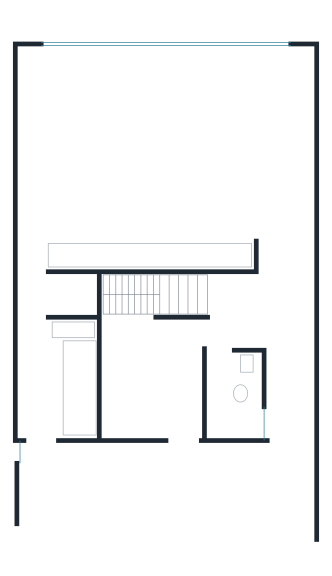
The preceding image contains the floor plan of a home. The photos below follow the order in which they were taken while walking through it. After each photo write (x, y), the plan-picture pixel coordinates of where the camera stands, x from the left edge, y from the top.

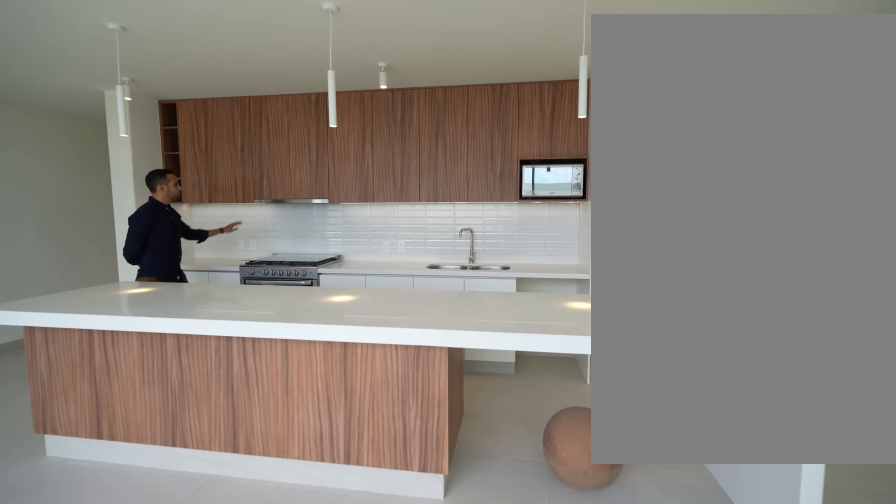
(129, 111)
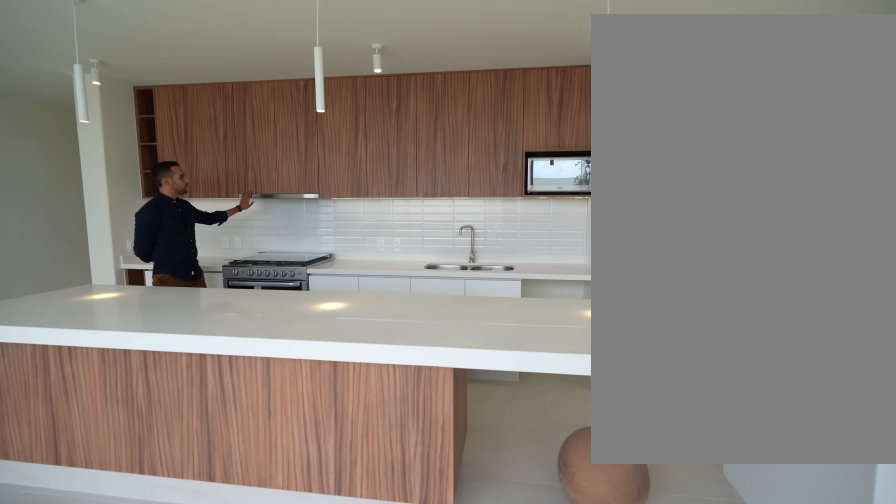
(129, 111)
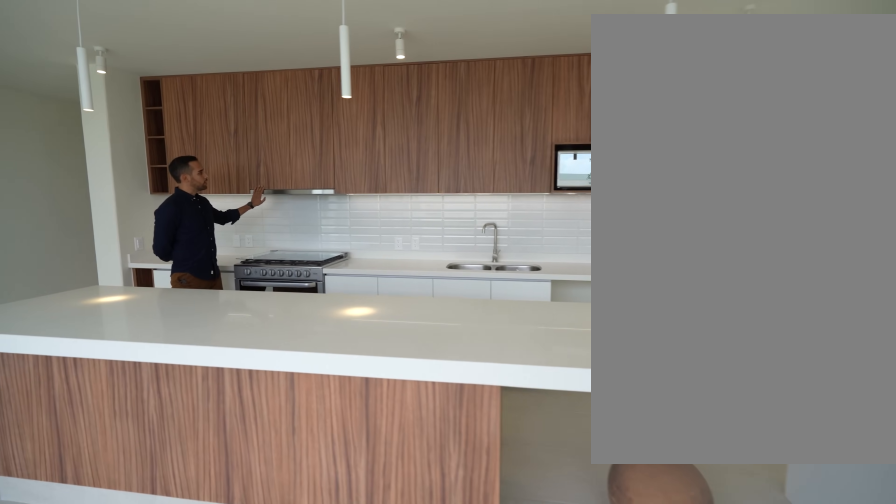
(135, 119)
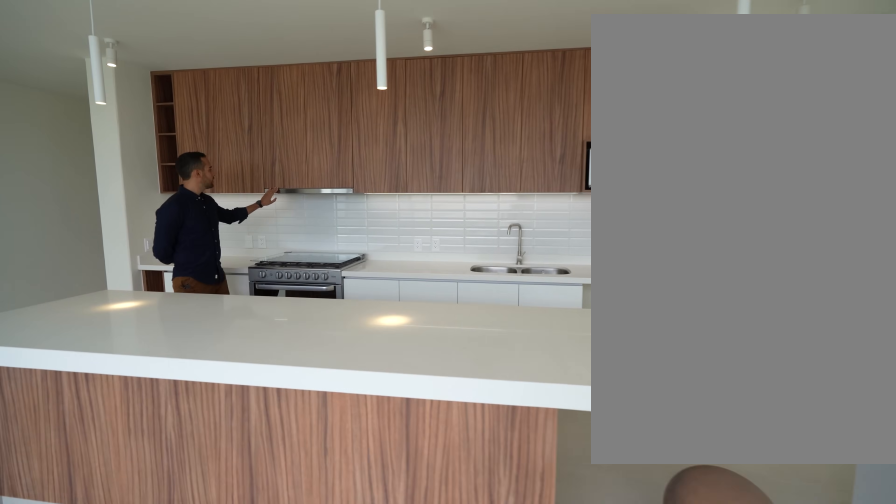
(141, 128)
